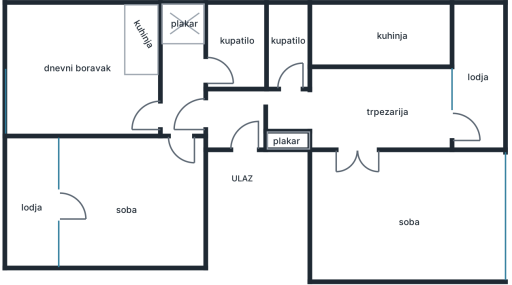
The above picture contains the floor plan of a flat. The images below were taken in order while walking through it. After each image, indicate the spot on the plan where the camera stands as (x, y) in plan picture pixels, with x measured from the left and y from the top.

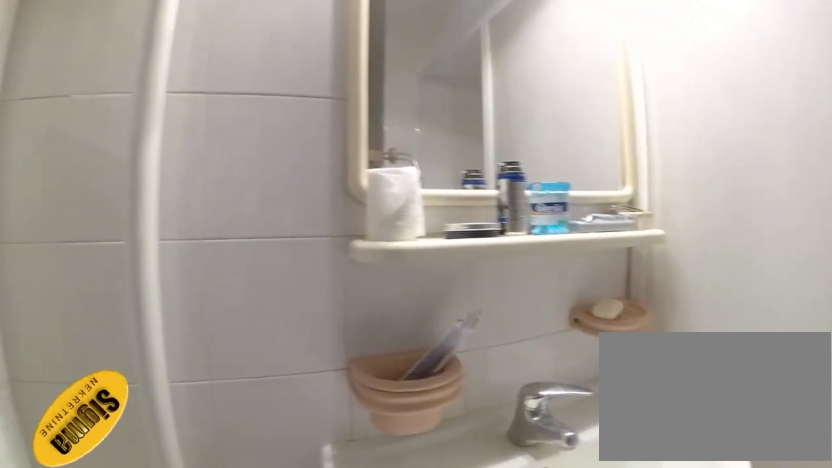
(231, 72)
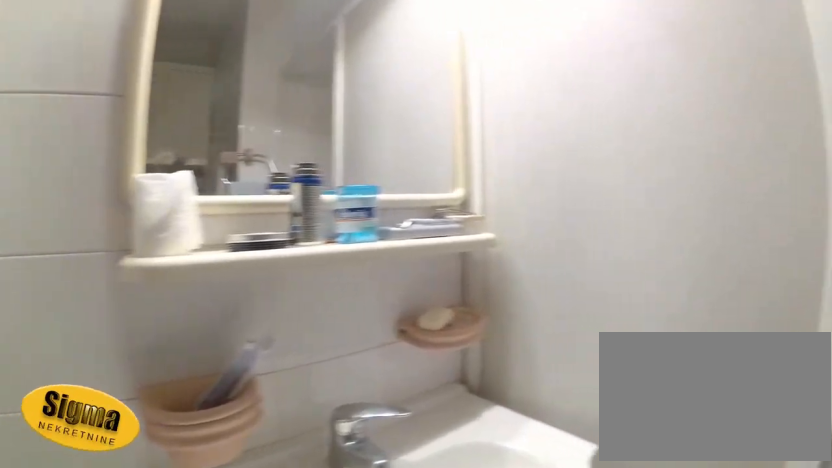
(227, 68)
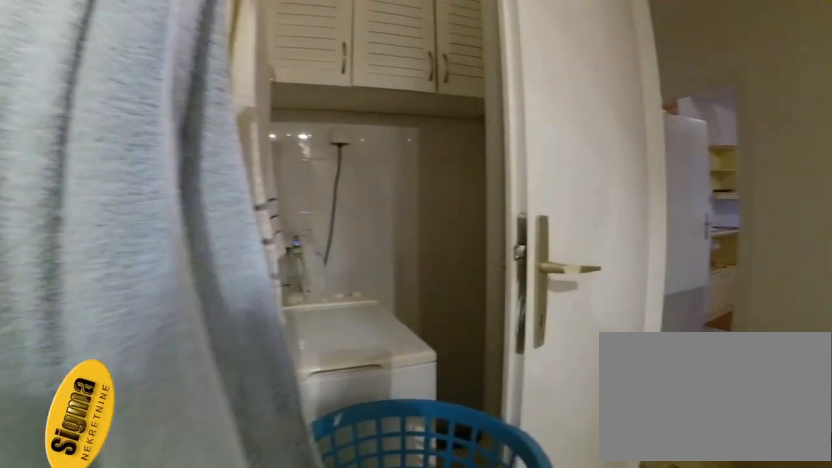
(249, 48)
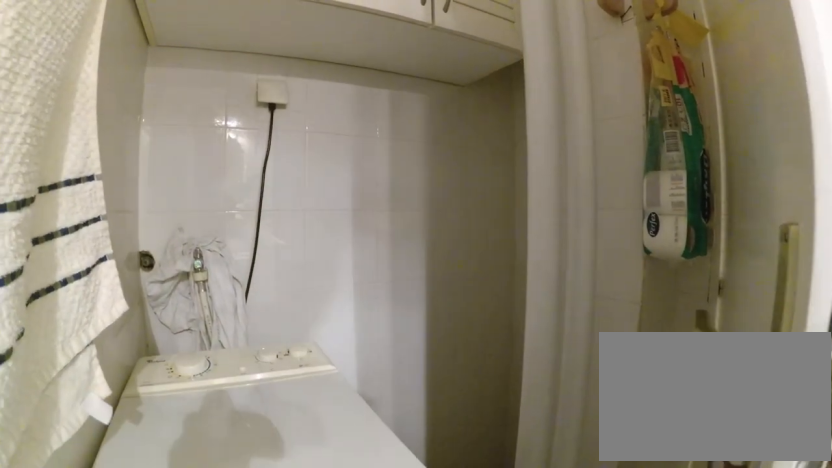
(253, 54)
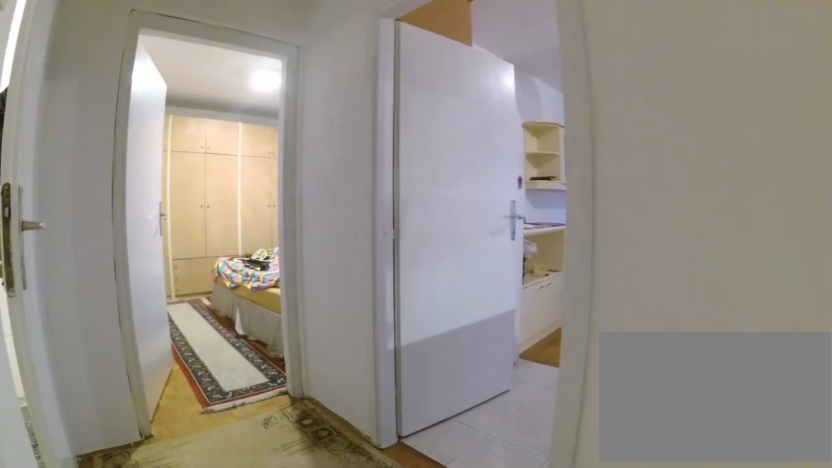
(188, 46)
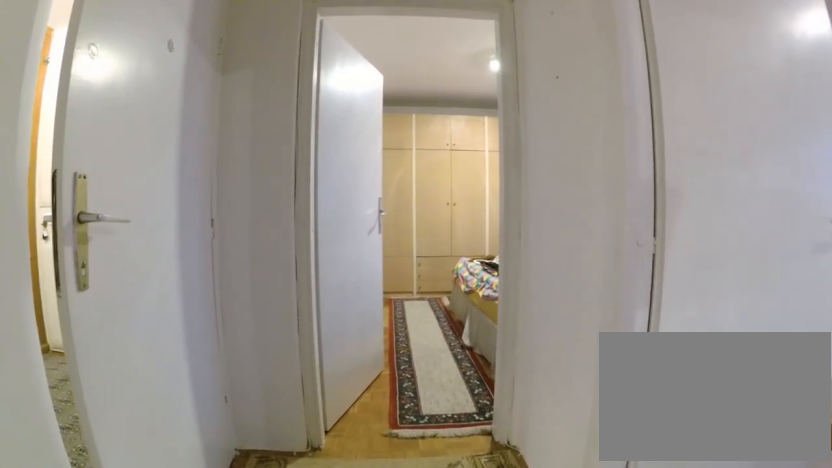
(186, 61)
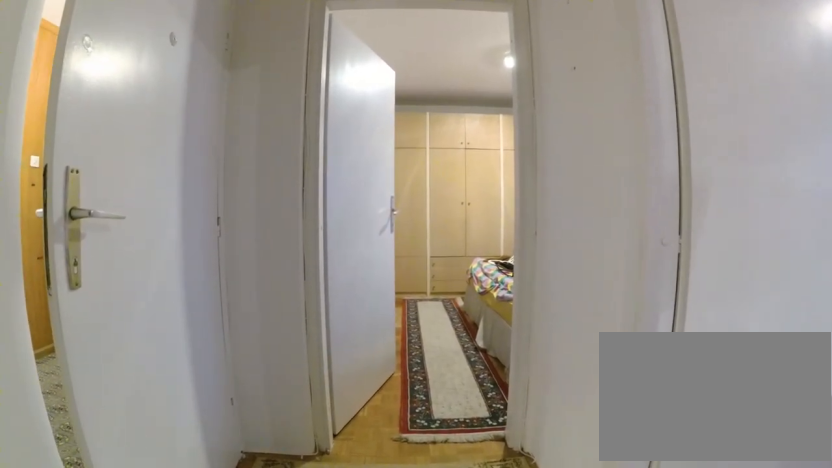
(186, 63)
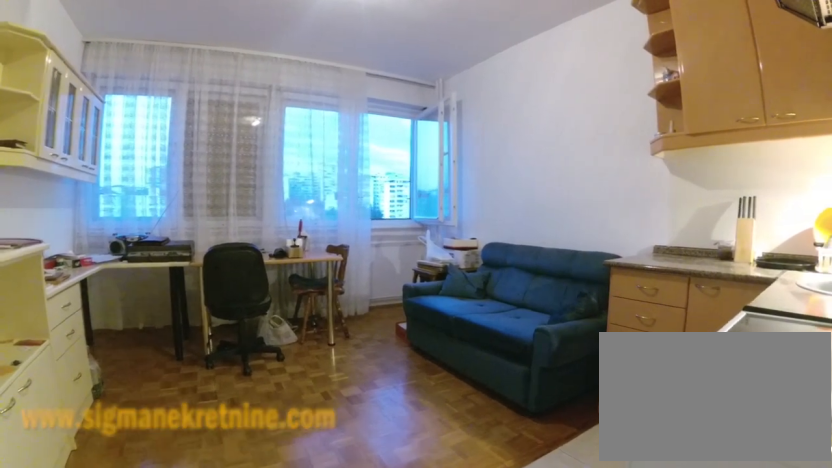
(168, 119)
